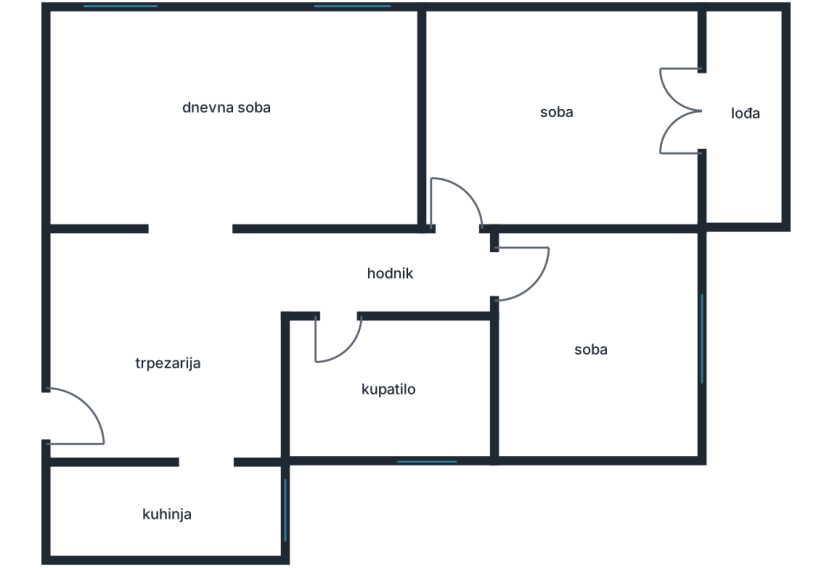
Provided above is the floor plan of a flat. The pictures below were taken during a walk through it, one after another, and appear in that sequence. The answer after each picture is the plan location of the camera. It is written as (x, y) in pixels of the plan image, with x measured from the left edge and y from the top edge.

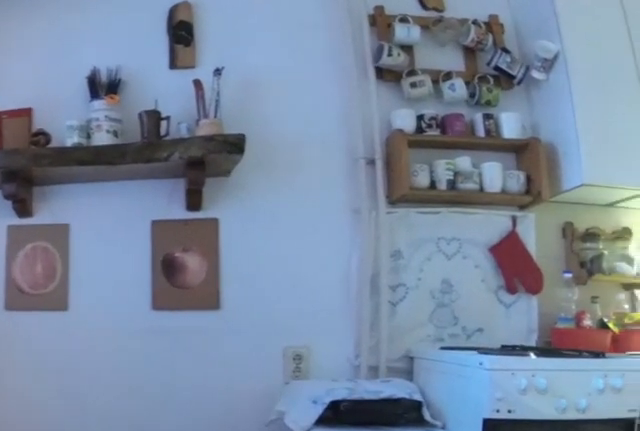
(209, 430)
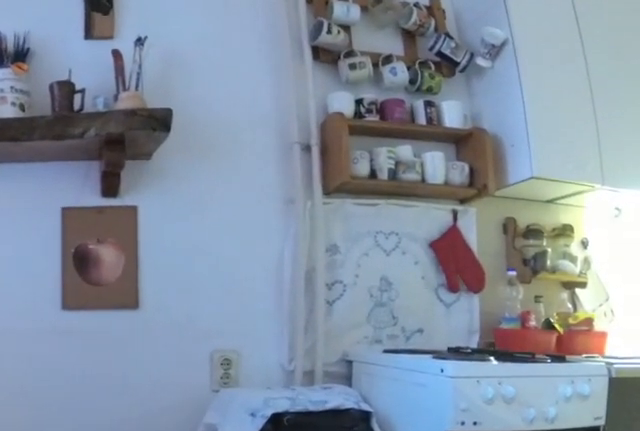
(209, 448)
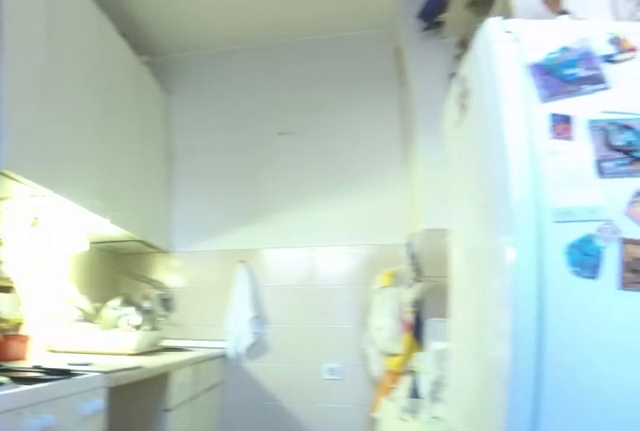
(227, 488)
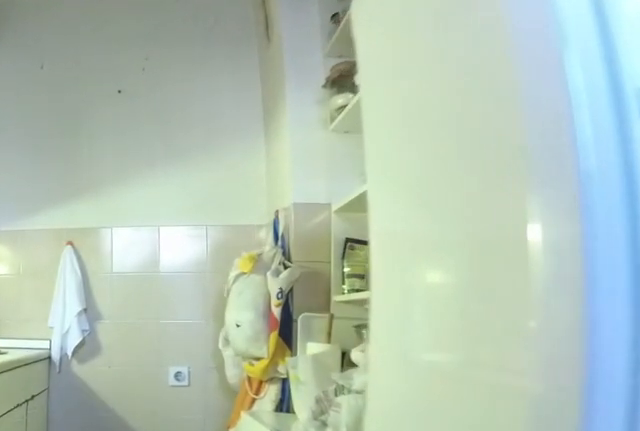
(192, 498)
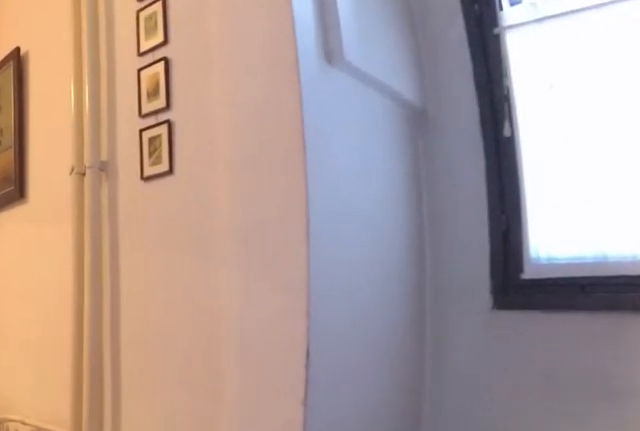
(198, 506)
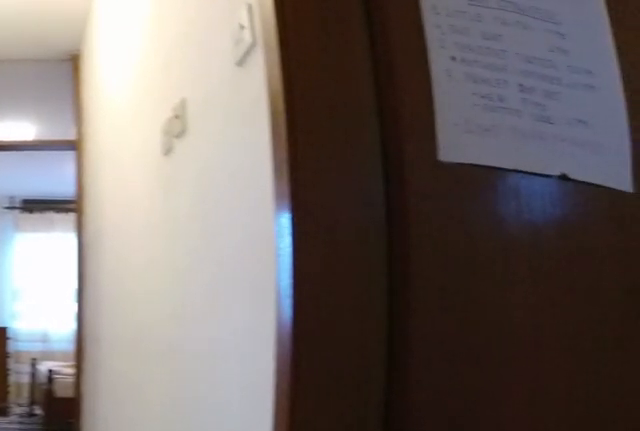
(259, 272)
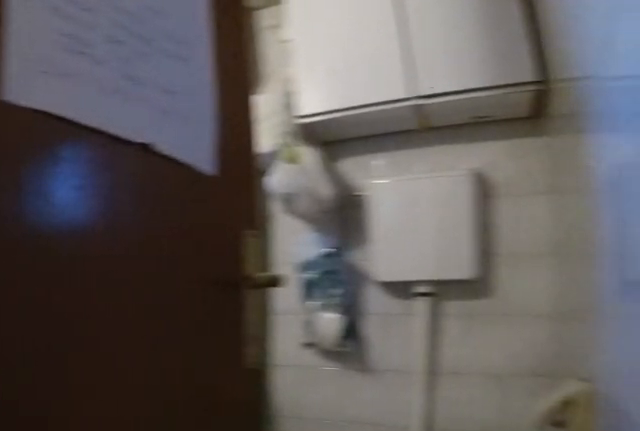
(310, 275)
